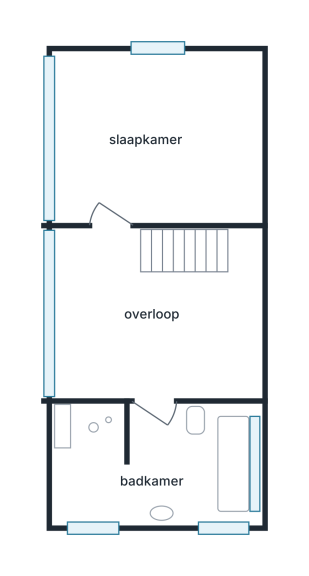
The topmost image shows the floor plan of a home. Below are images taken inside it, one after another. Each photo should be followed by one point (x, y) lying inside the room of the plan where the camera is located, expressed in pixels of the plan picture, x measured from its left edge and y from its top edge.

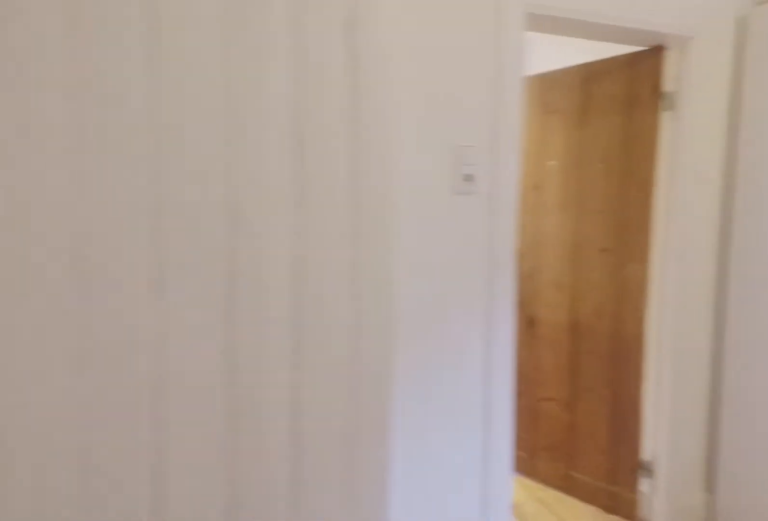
(149, 321)
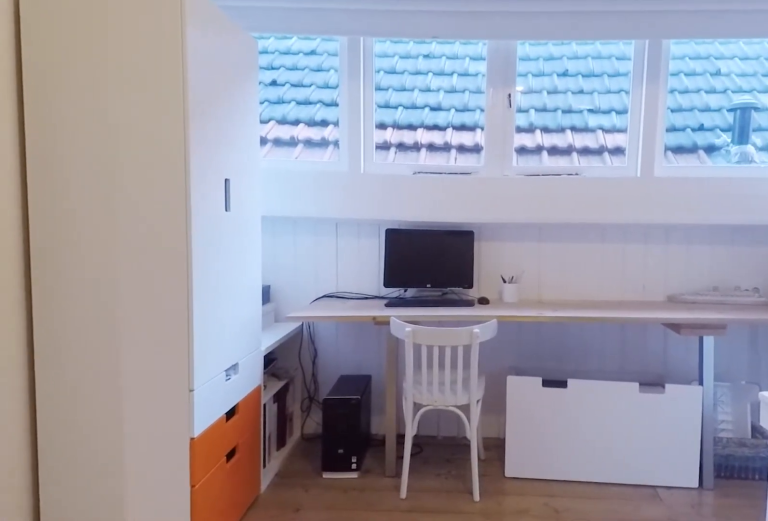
(149, 321)
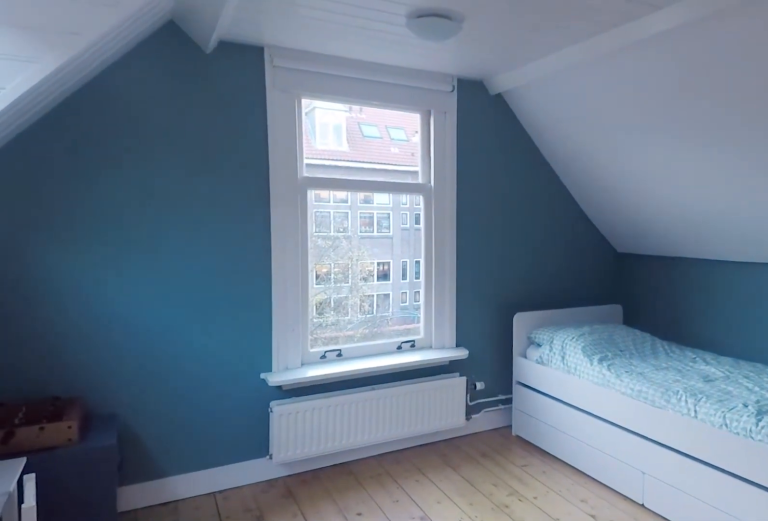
(59, 138)
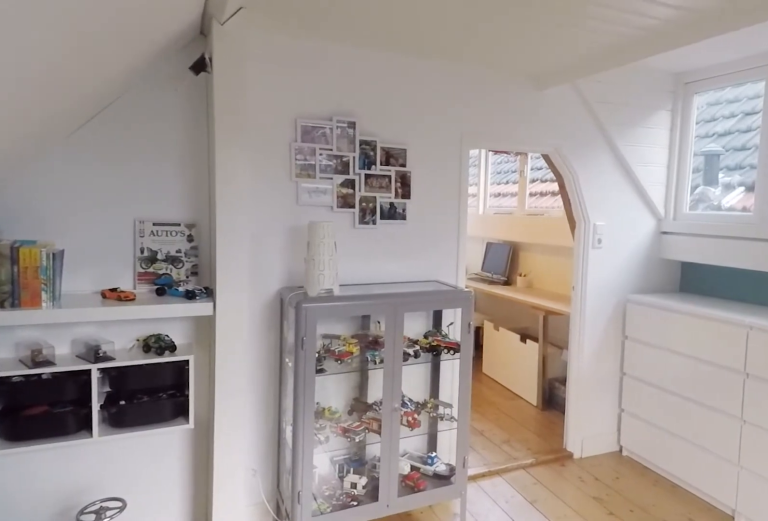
(59, 138)
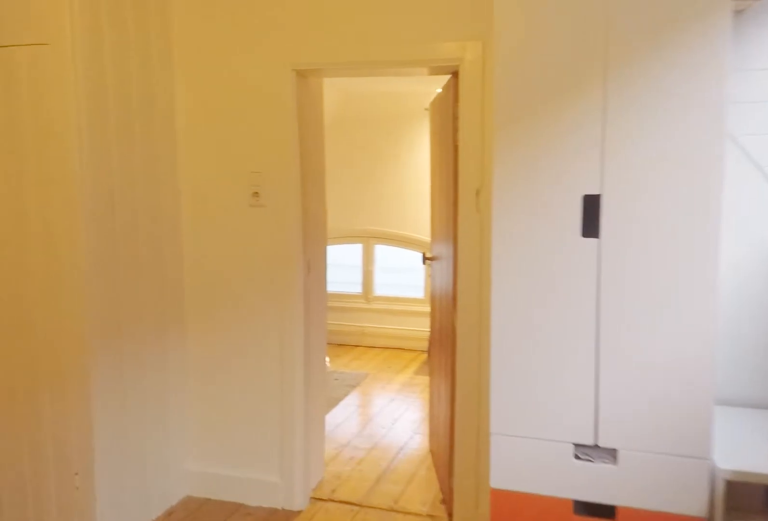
(149, 321)
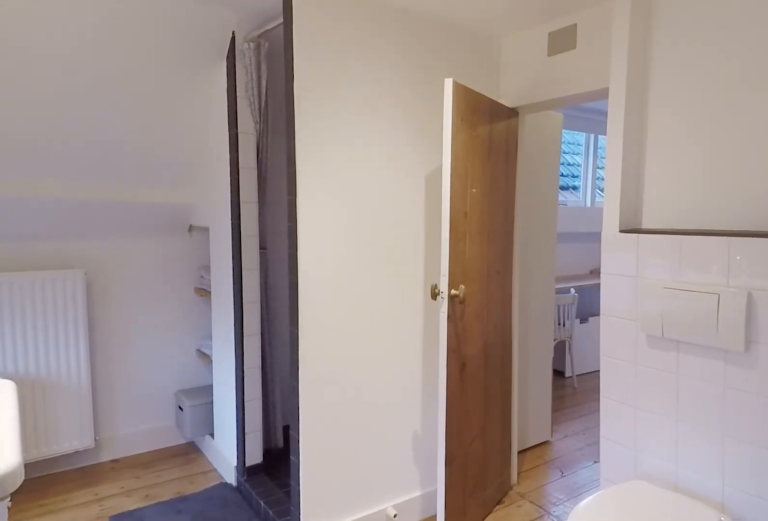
(60, 432)
